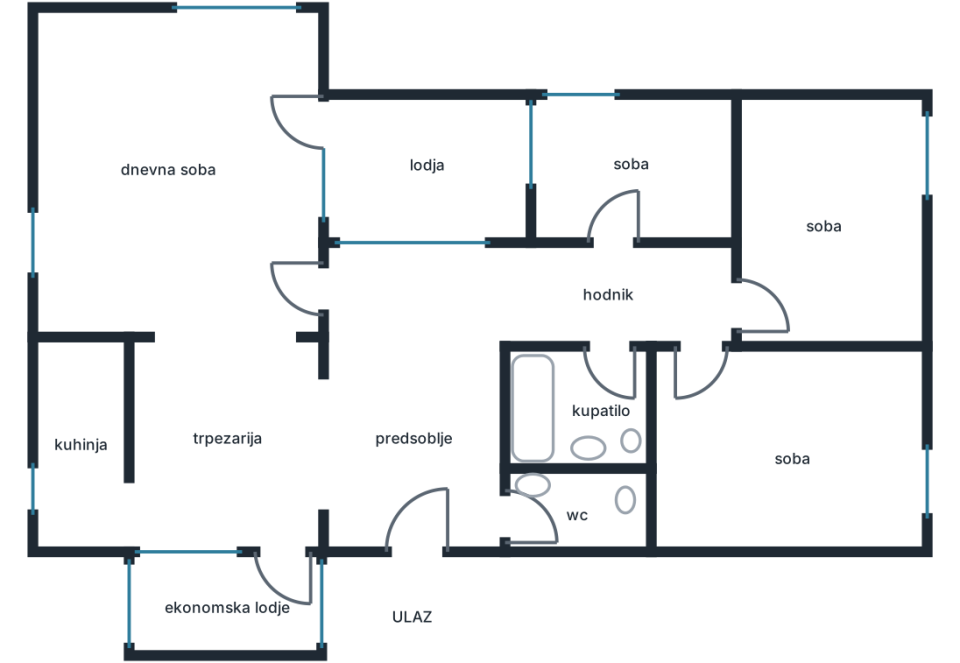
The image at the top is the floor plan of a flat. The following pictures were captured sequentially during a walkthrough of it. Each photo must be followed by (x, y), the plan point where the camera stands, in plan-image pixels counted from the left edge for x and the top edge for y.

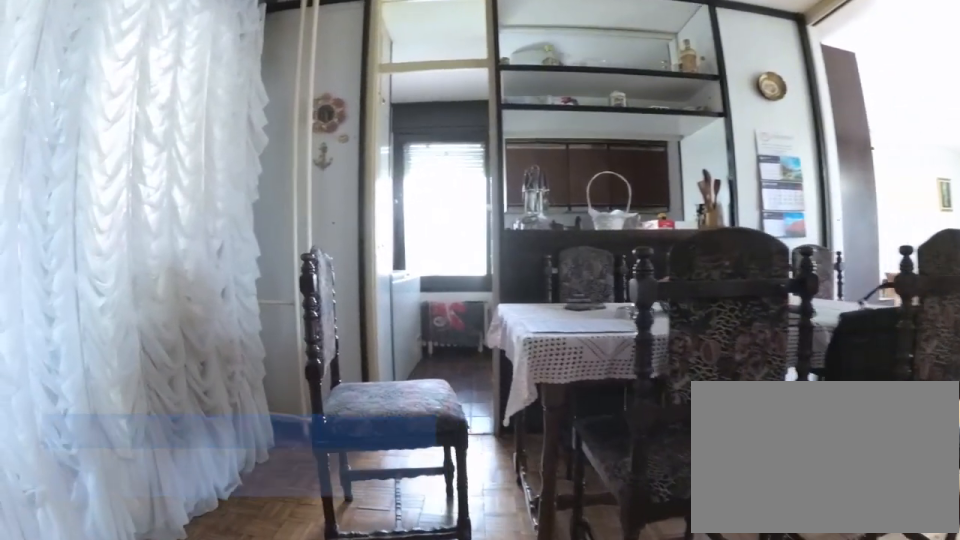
(356, 451)
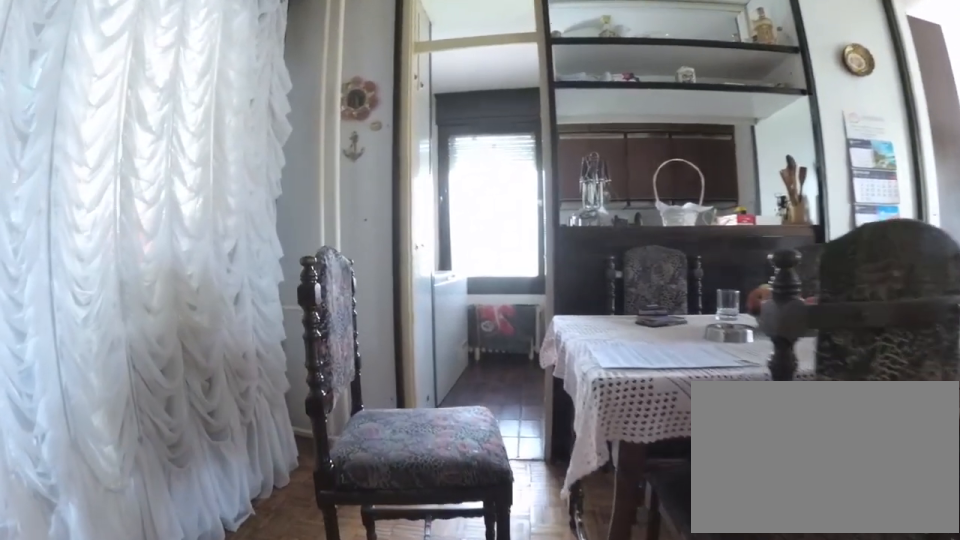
(317, 467)
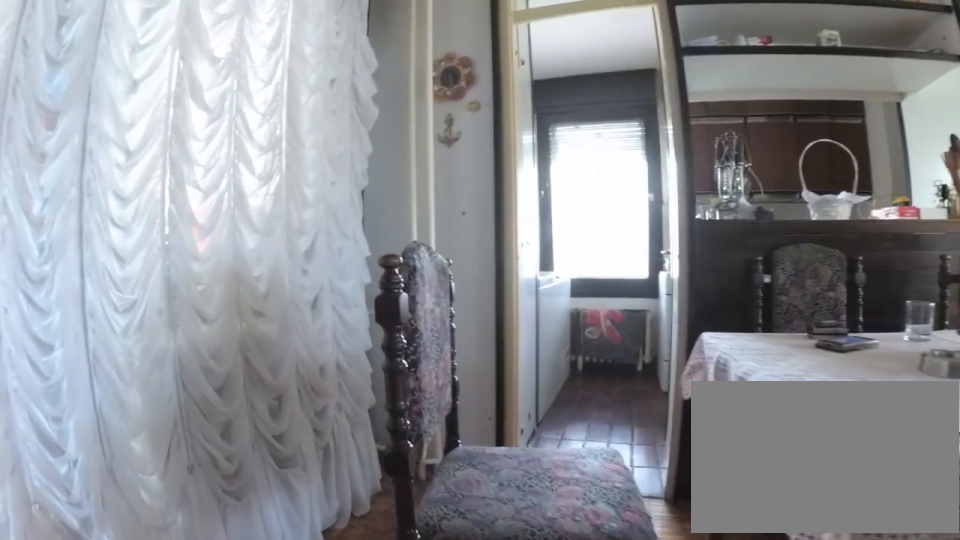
(286, 489)
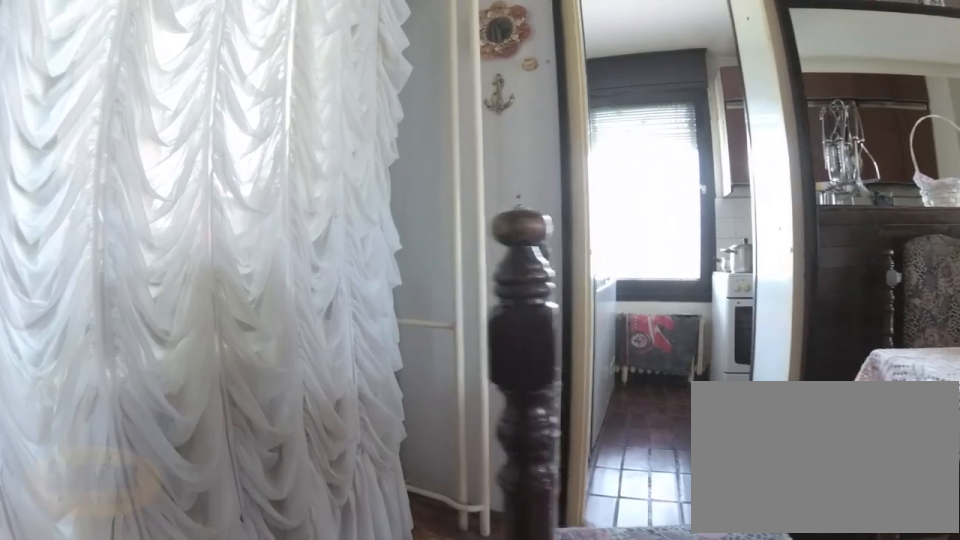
(279, 489)
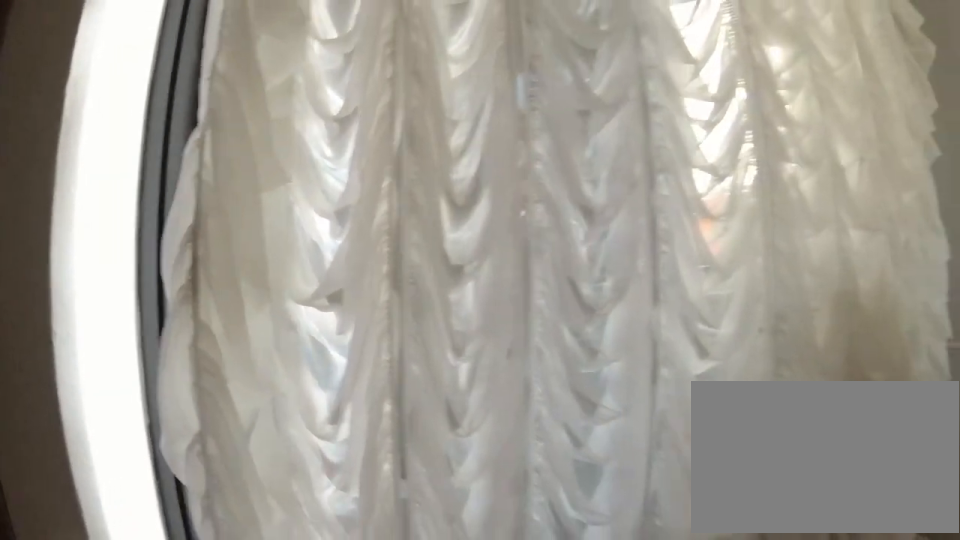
(287, 503)
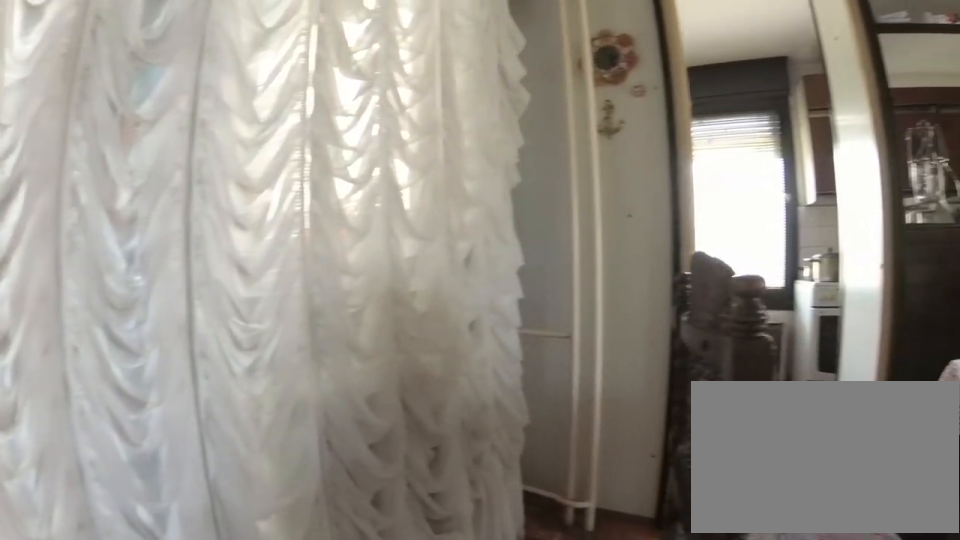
(306, 497)
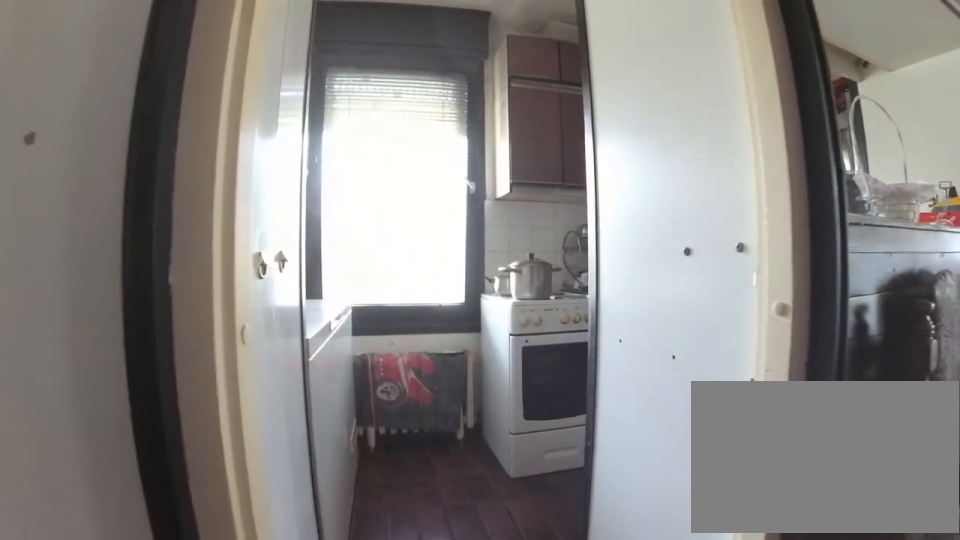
(203, 504)
